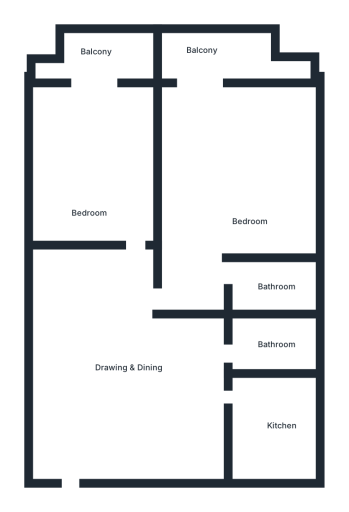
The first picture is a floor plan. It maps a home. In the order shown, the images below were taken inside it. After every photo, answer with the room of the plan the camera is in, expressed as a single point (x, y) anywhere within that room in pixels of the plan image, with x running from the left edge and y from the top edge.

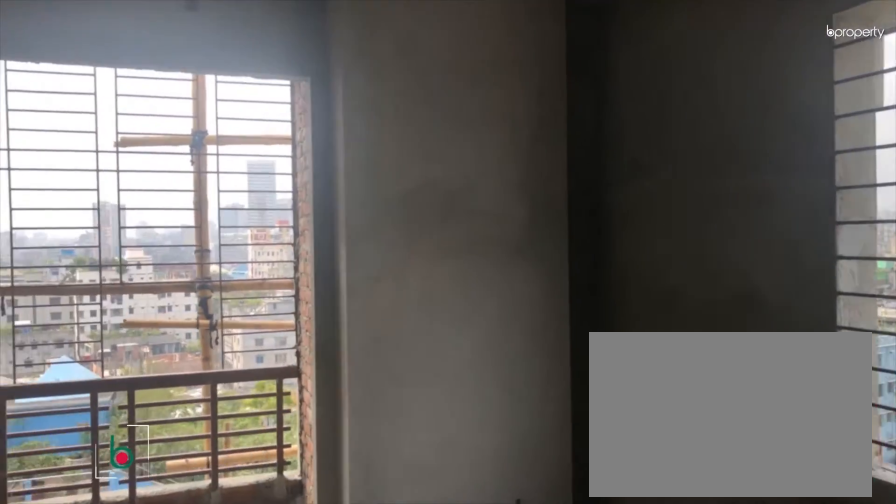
(249, 169)
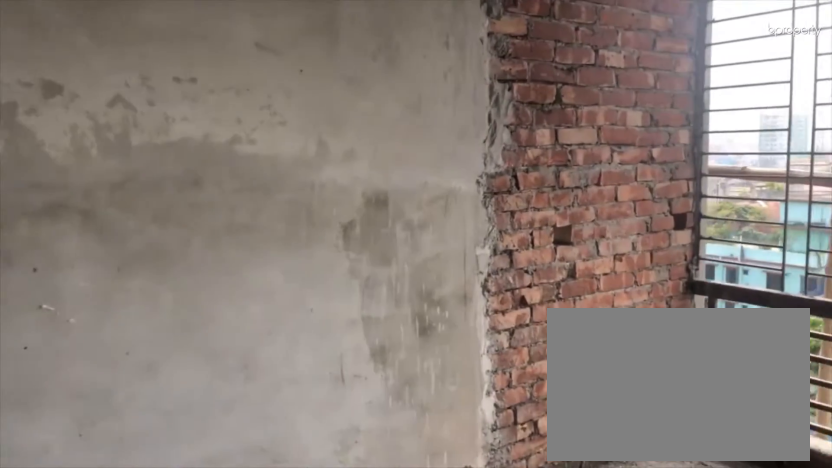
(249, 169)
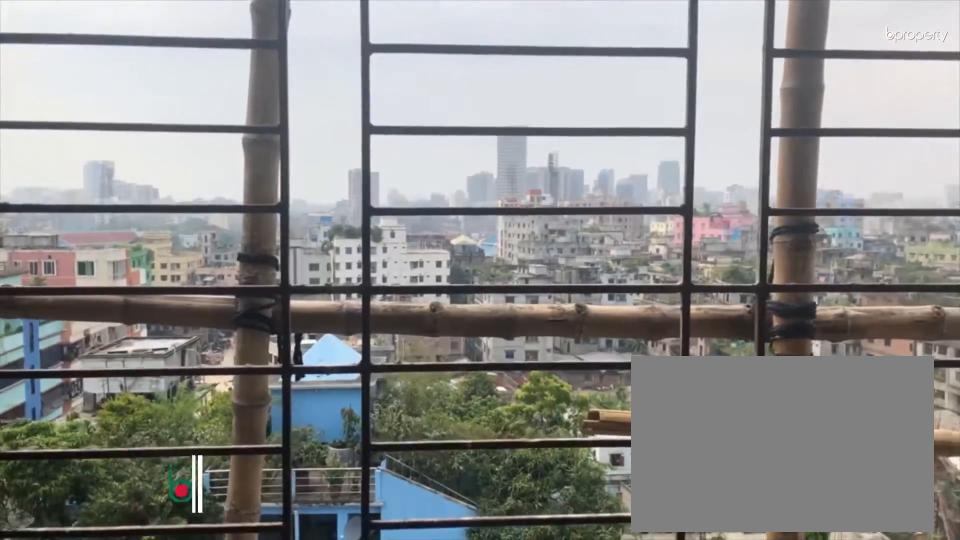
(206, 36)
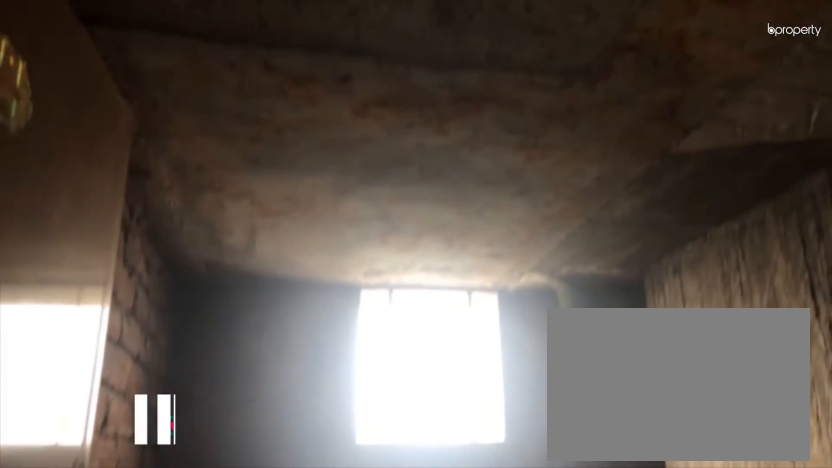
(277, 284)
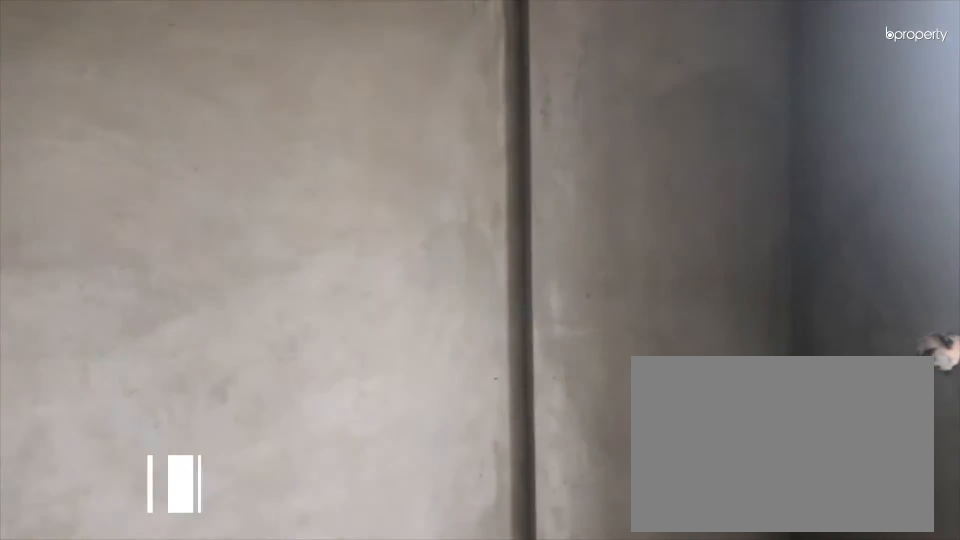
(85, 172)
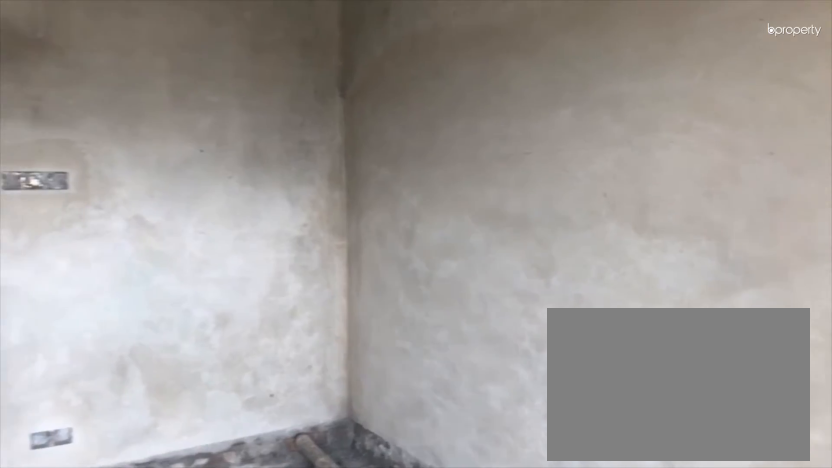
(85, 172)
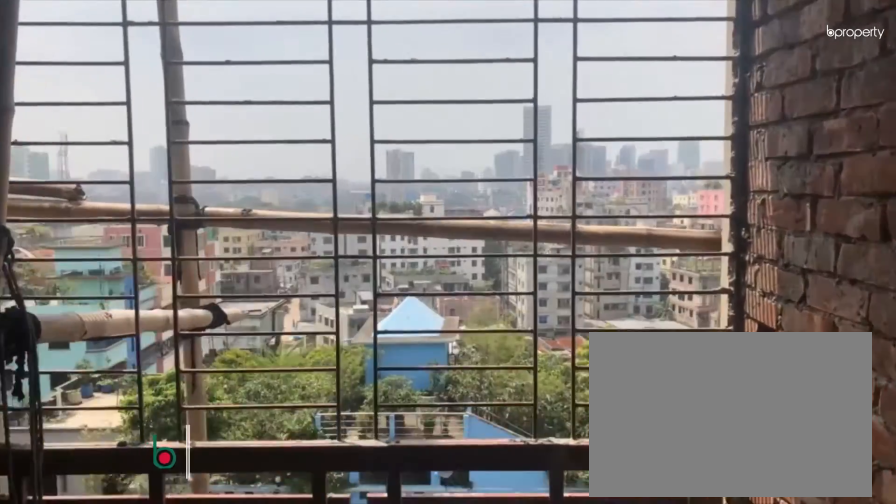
(108, 55)
